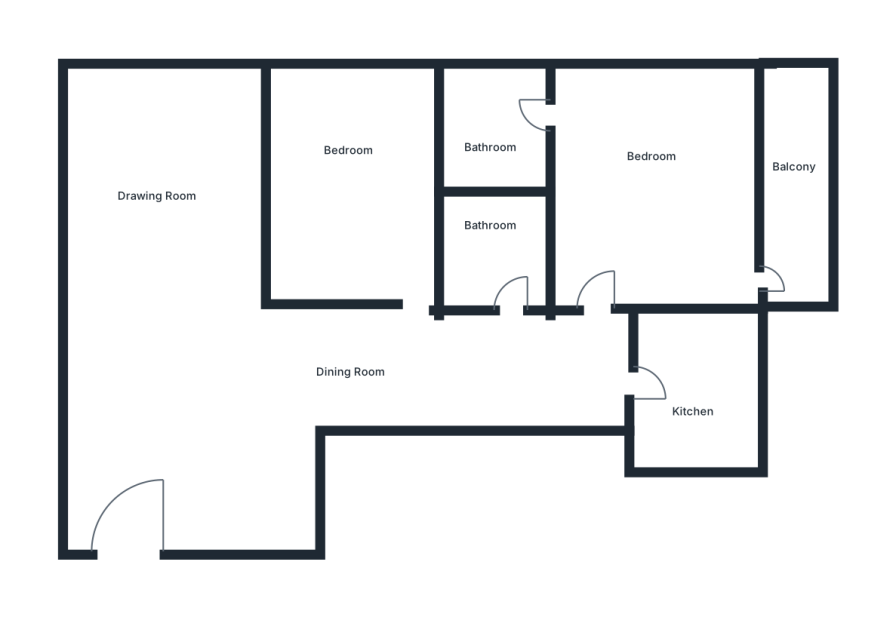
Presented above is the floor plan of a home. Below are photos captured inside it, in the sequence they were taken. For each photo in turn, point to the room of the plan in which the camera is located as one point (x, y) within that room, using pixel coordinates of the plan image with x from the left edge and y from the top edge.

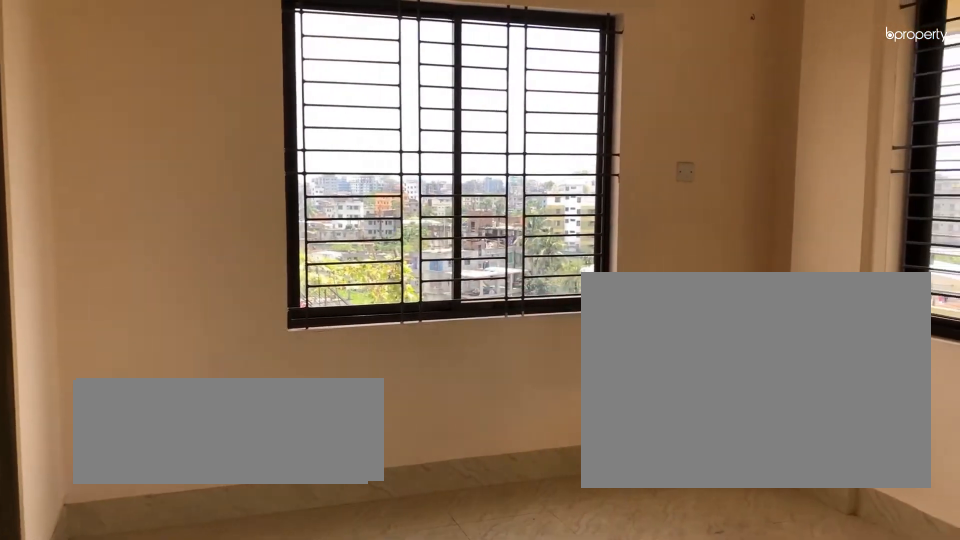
(654, 174)
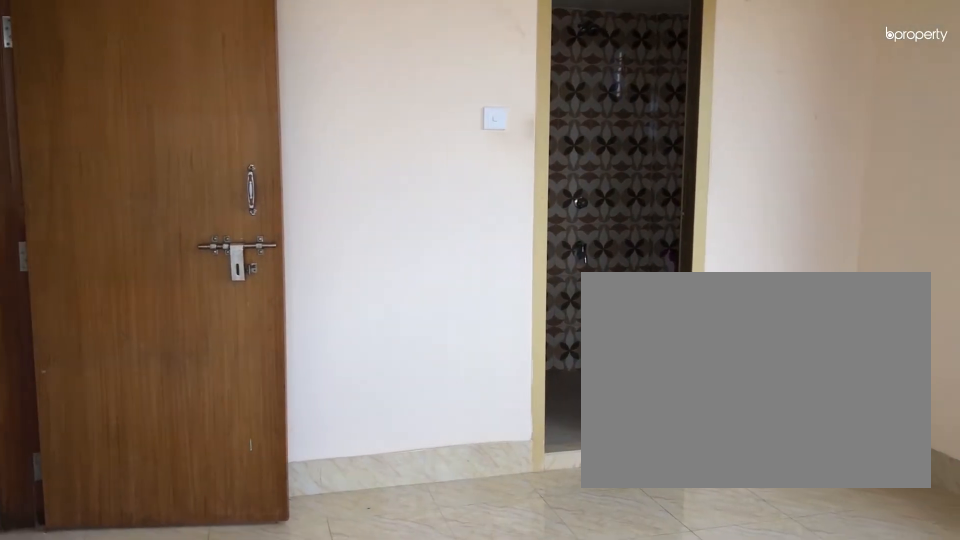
(654, 174)
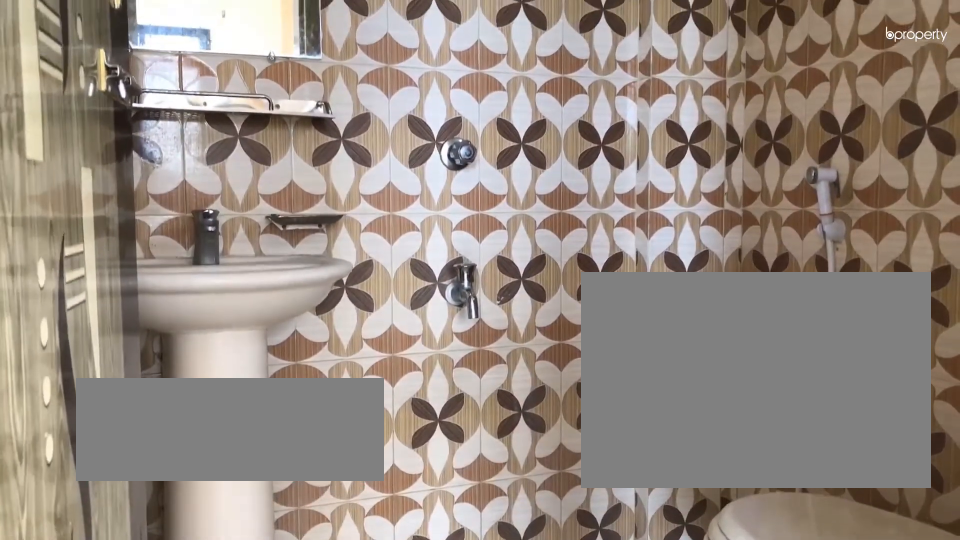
(496, 138)
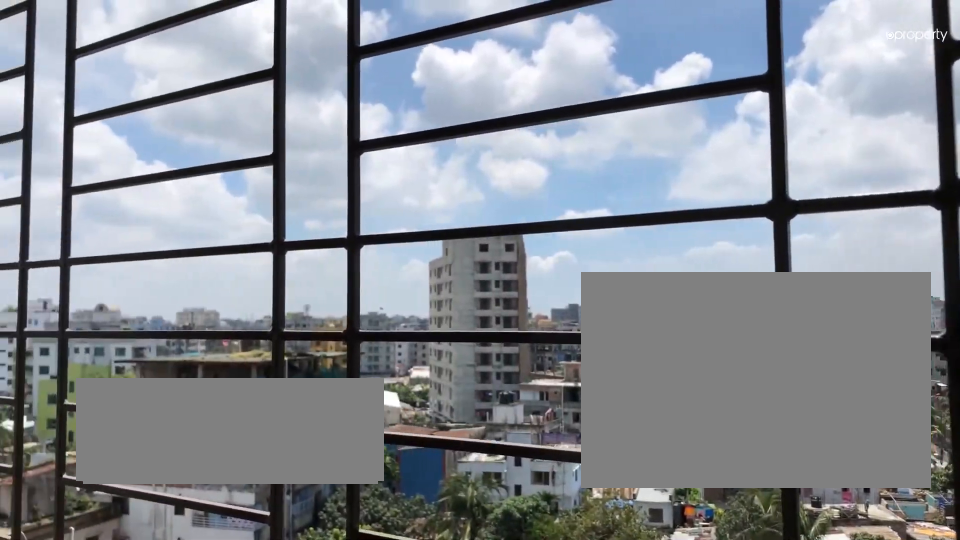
(796, 213)
